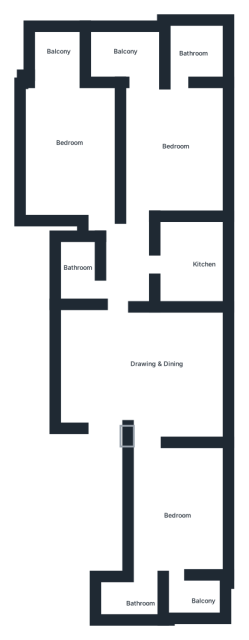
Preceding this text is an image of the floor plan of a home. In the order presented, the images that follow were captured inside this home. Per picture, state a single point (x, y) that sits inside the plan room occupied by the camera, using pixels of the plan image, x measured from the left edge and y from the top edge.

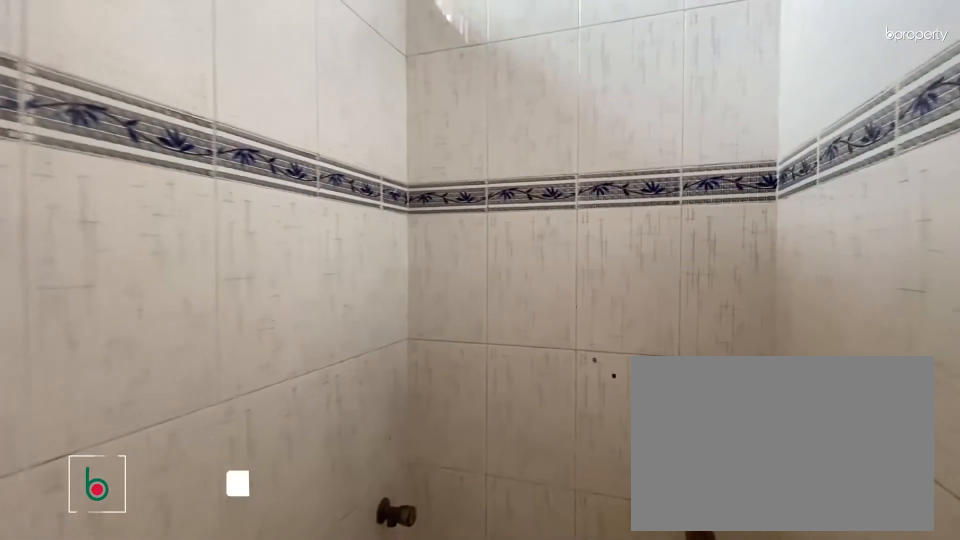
(128, 605)
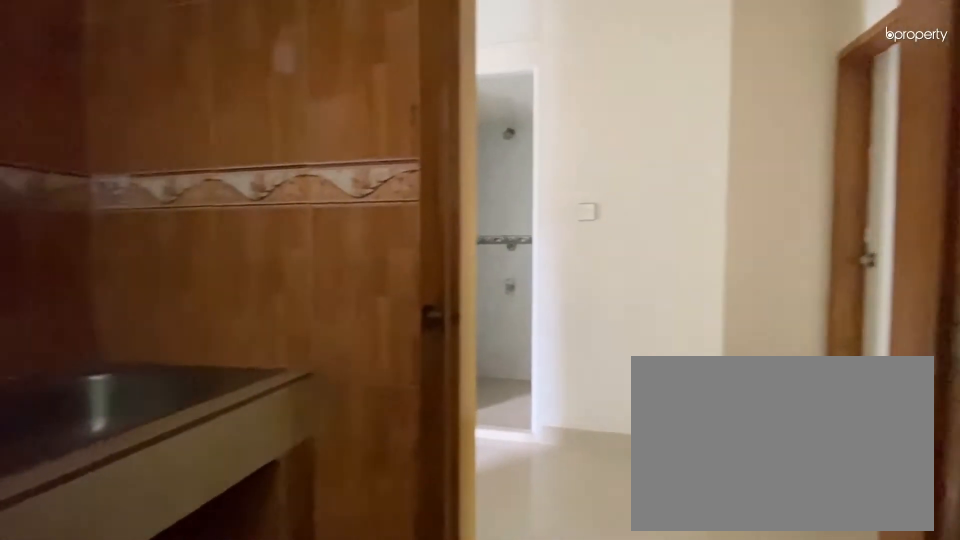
(199, 260)
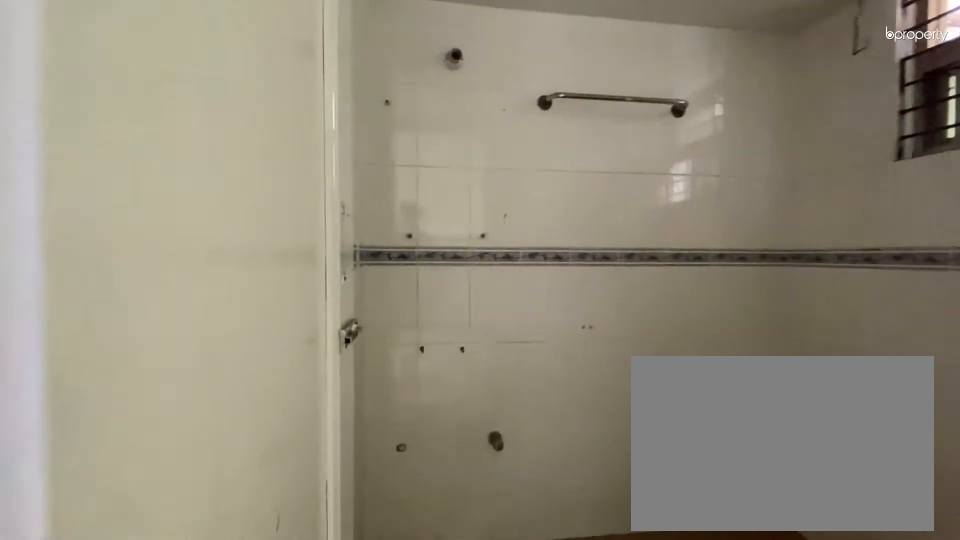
(192, 53)
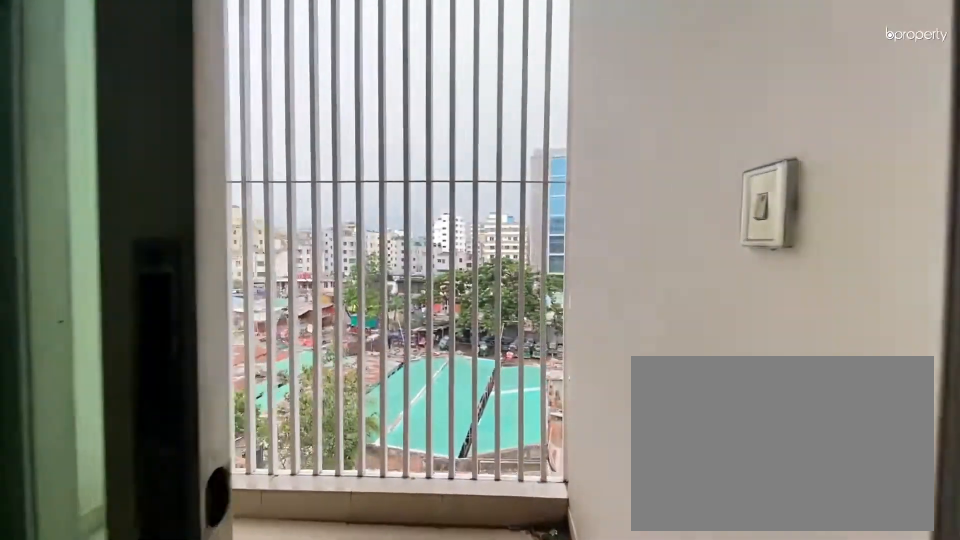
(123, 44)
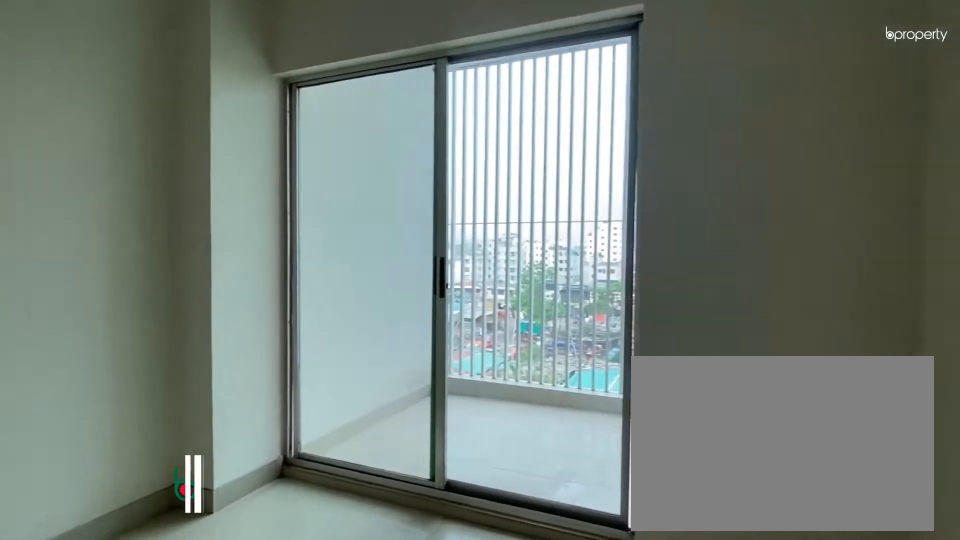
(68, 145)
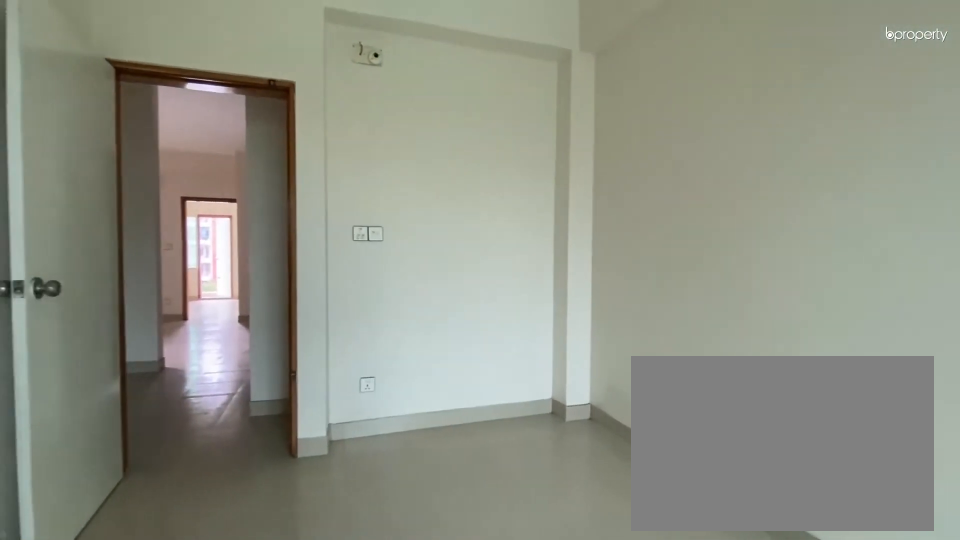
(68, 145)
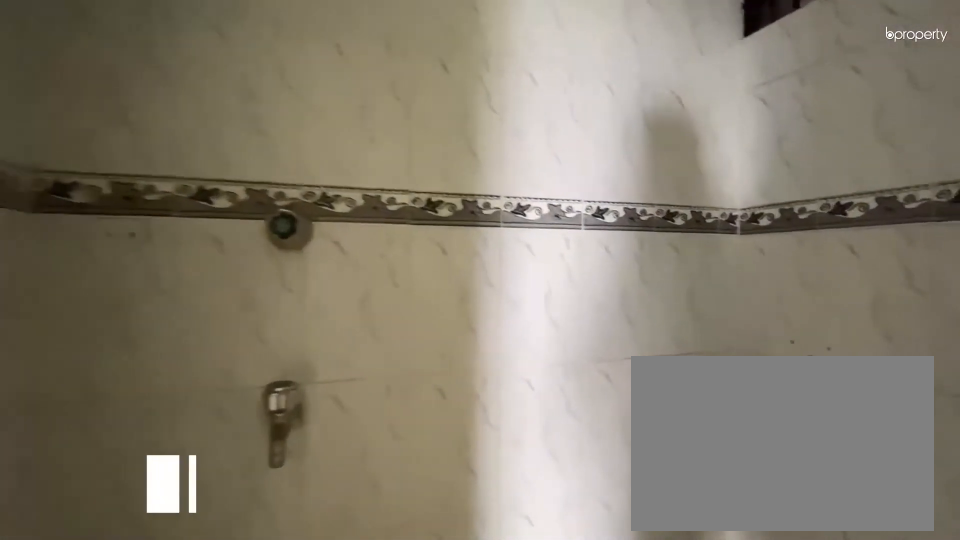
(77, 258)
